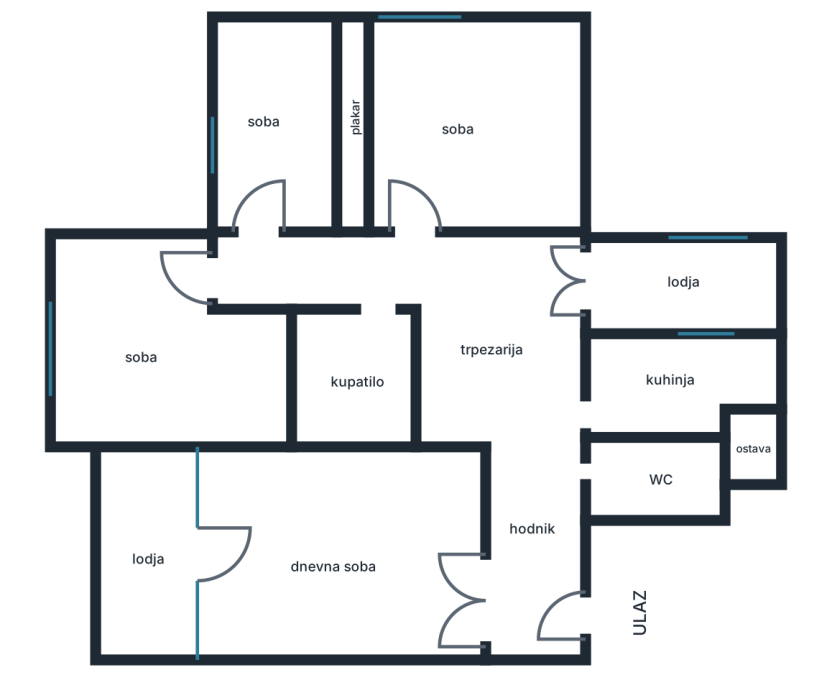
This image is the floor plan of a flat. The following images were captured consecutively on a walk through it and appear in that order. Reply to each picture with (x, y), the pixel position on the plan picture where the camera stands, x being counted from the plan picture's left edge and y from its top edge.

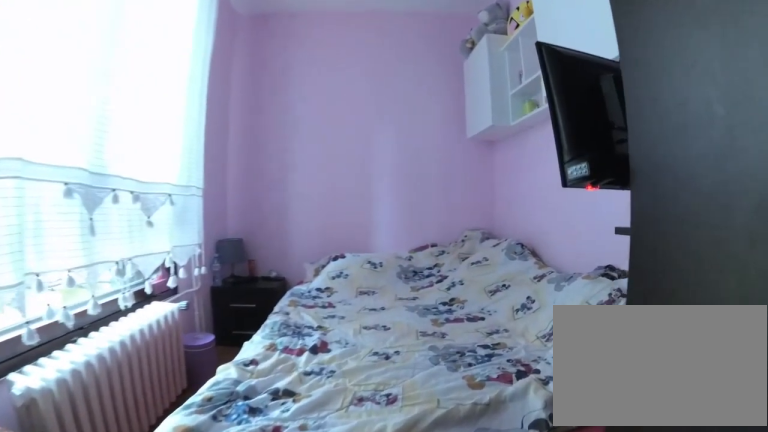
(287, 213)
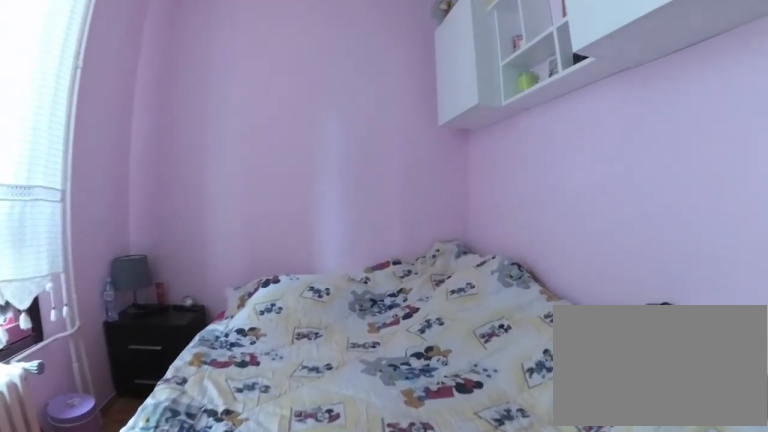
(287, 180)
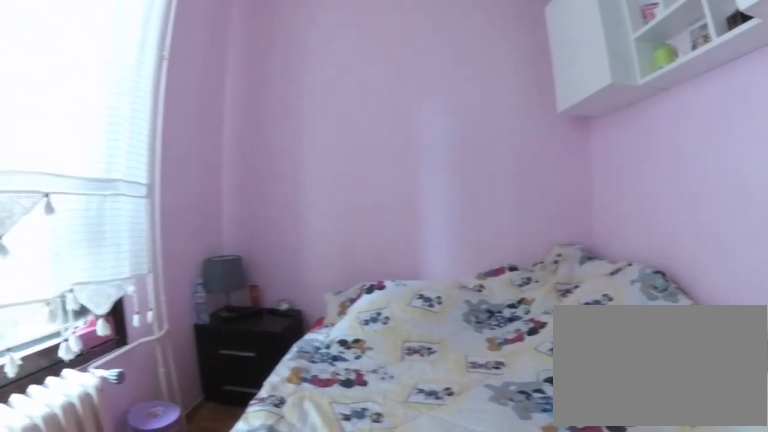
(287, 161)
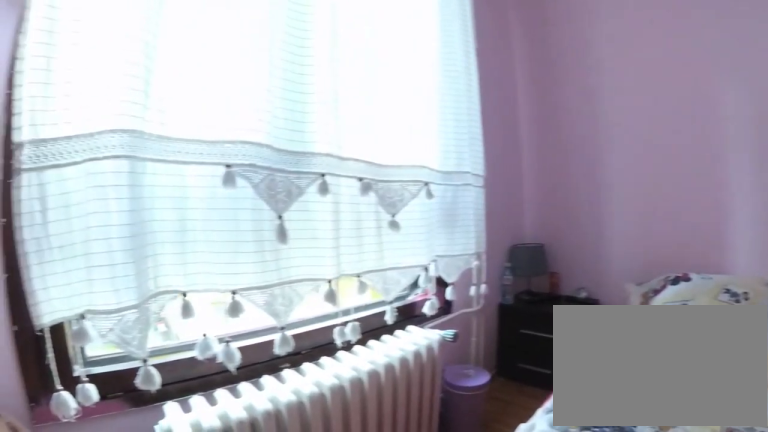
(296, 148)
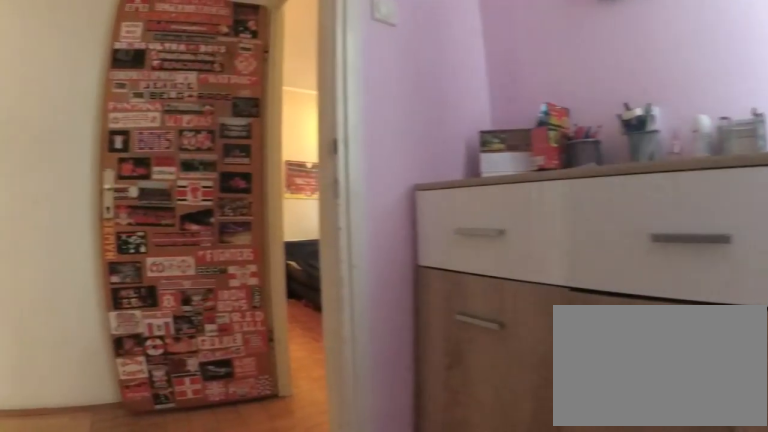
(273, 122)
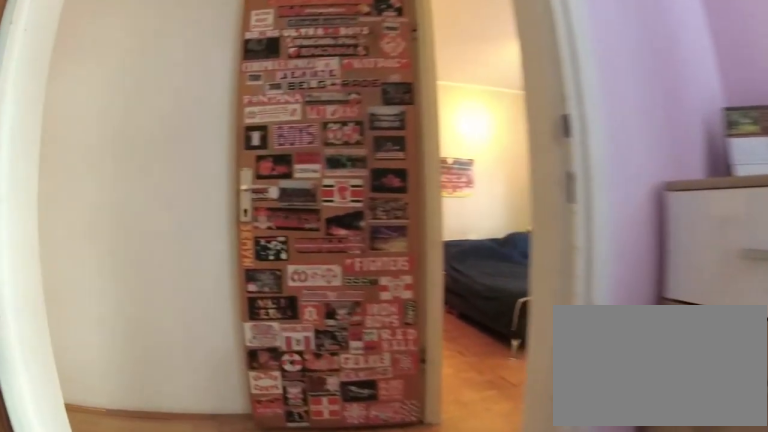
(259, 137)
